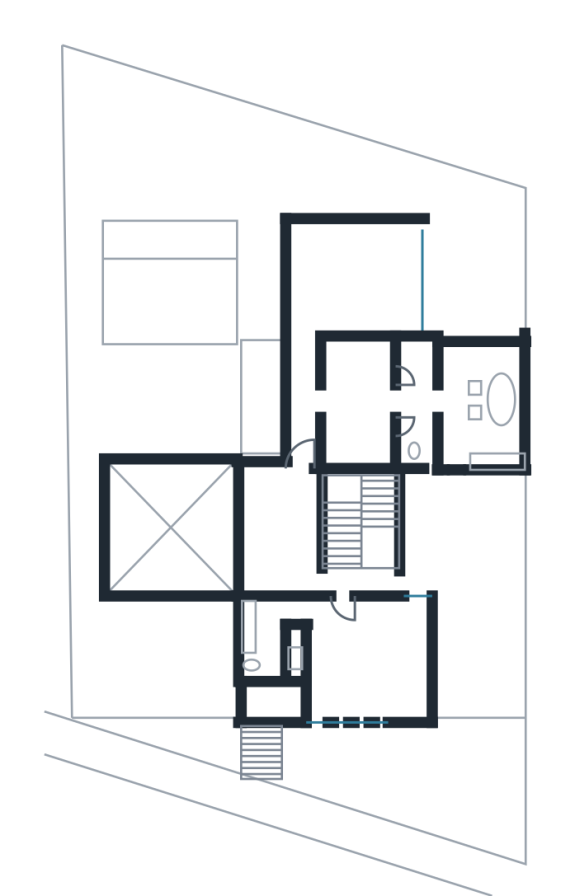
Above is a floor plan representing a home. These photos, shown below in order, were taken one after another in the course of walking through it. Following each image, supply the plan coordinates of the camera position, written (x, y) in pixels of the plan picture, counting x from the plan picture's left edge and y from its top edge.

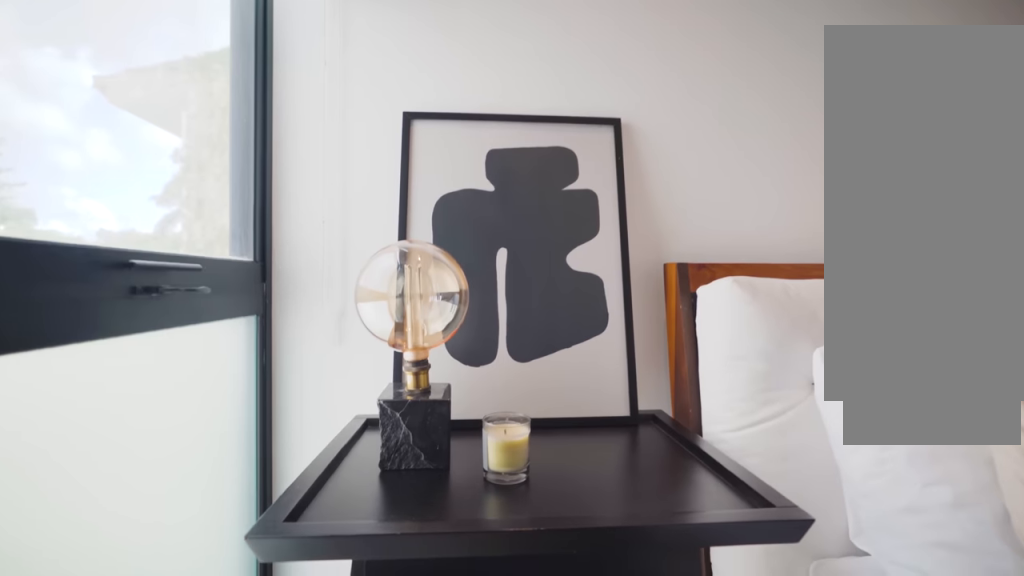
(393, 614)
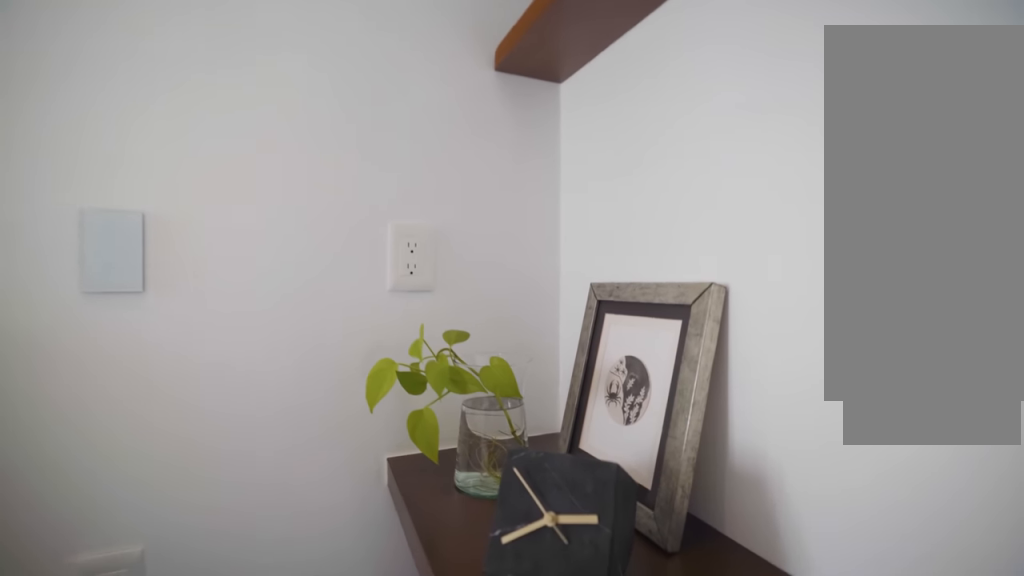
(389, 693)
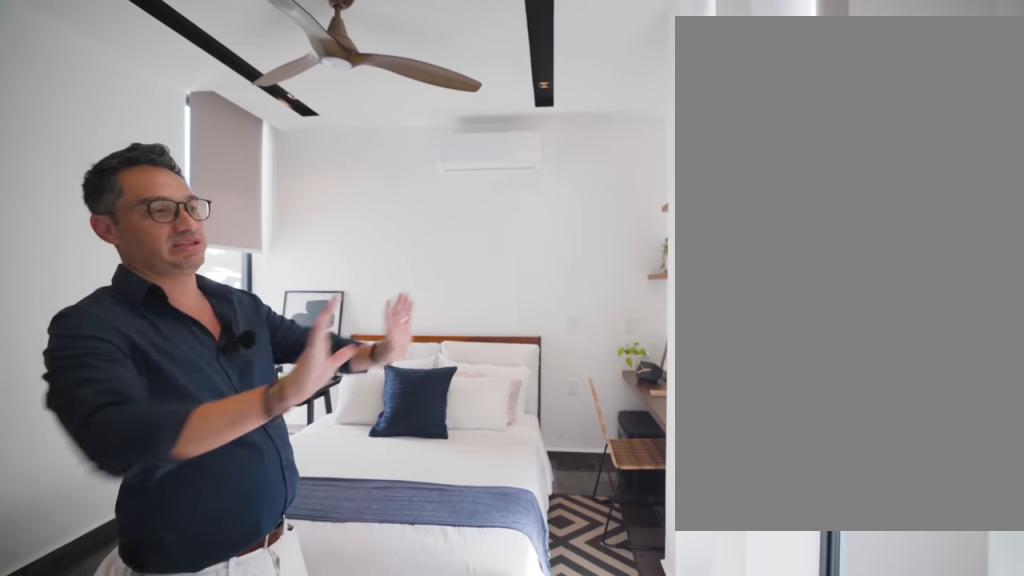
(340, 691)
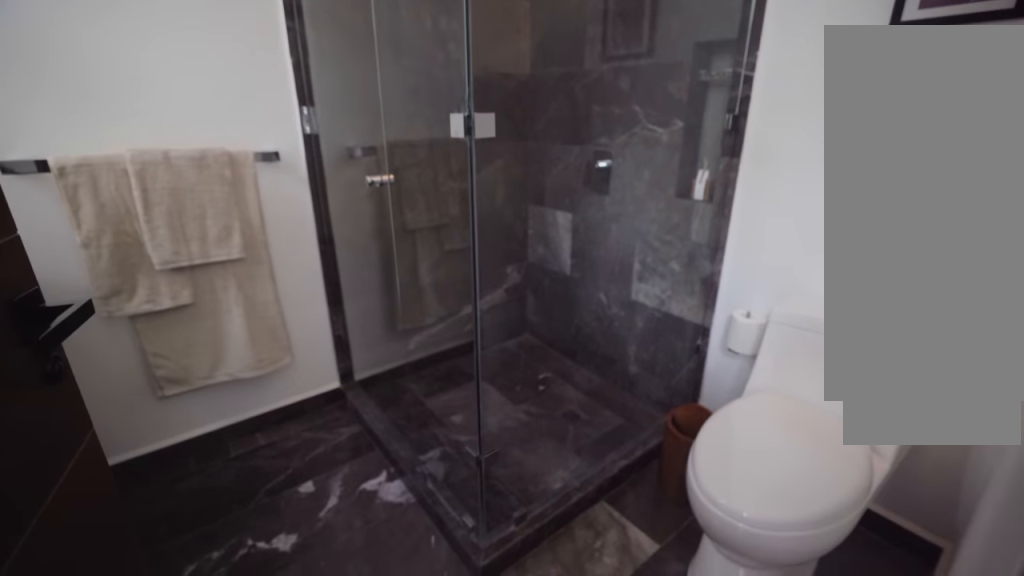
(270, 686)
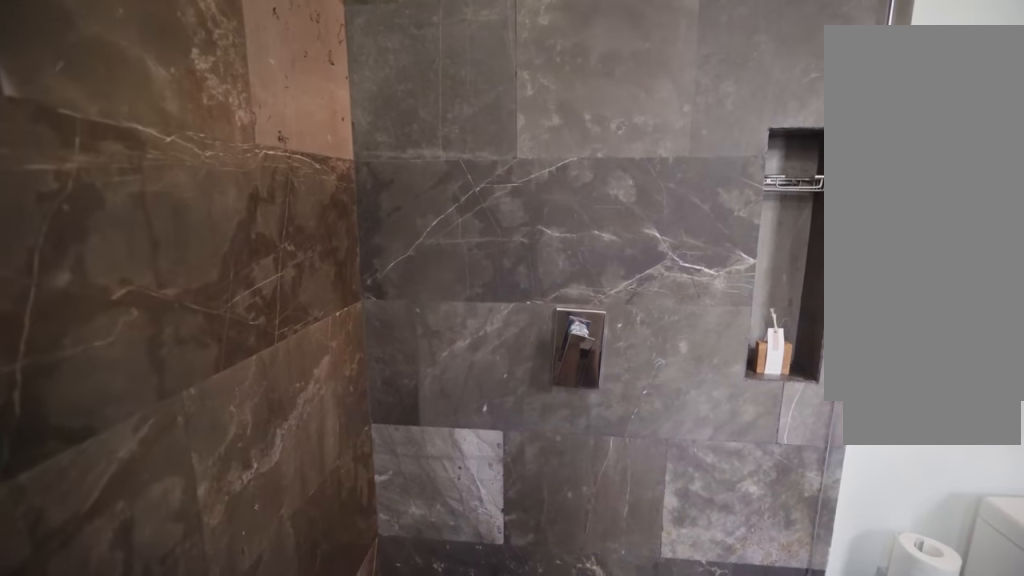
(269, 656)
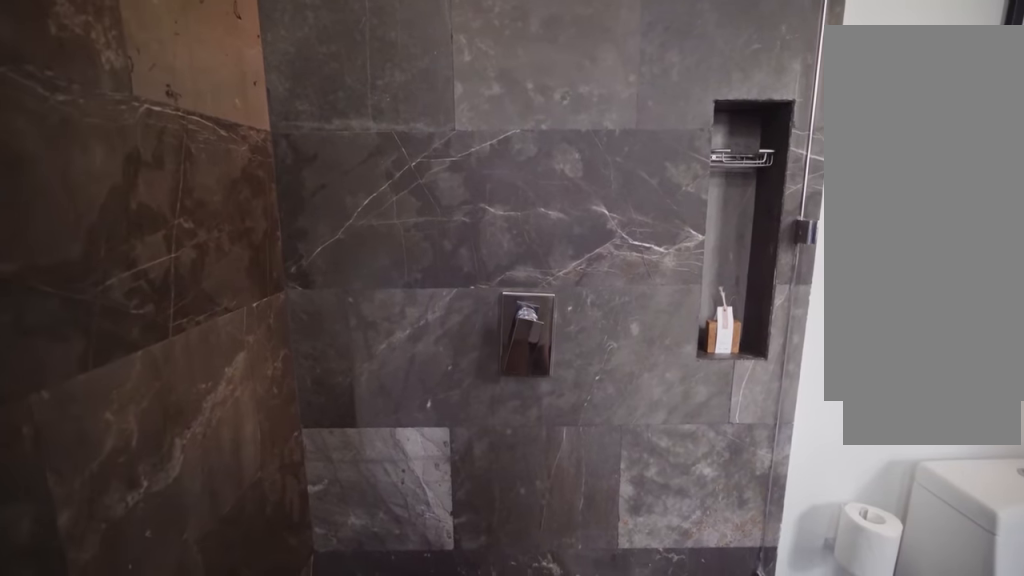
(269, 656)
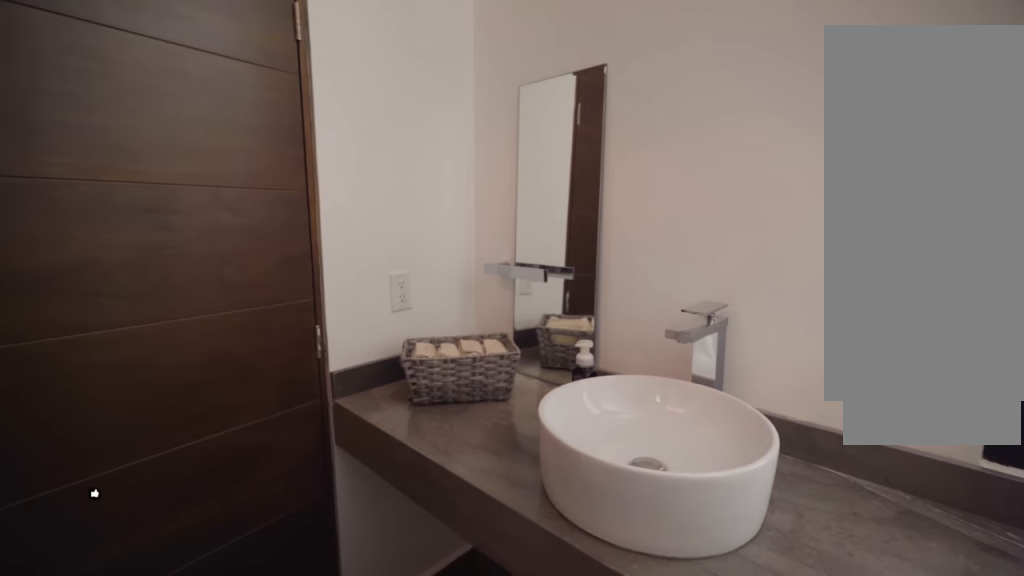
(281, 652)
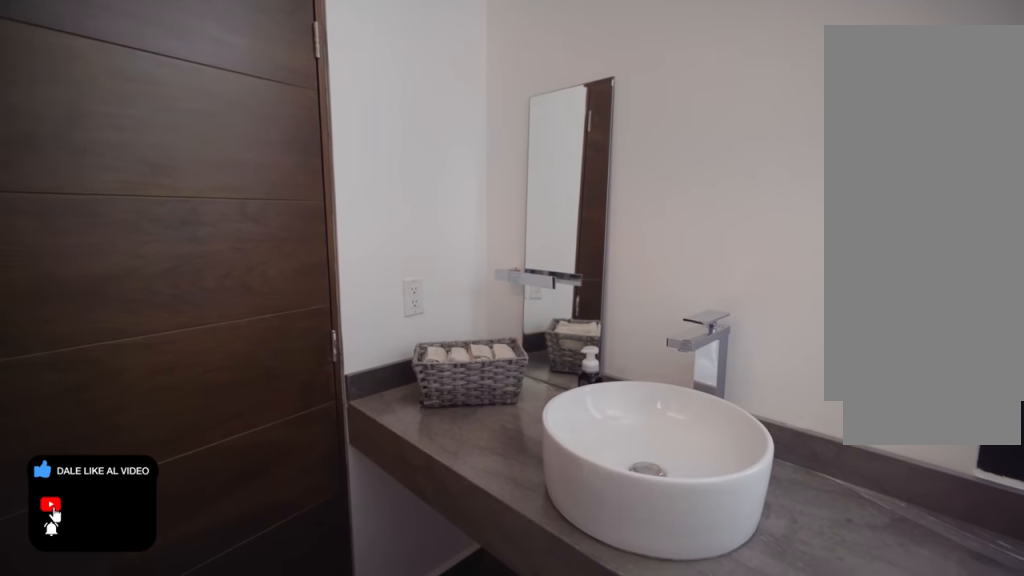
(287, 652)
